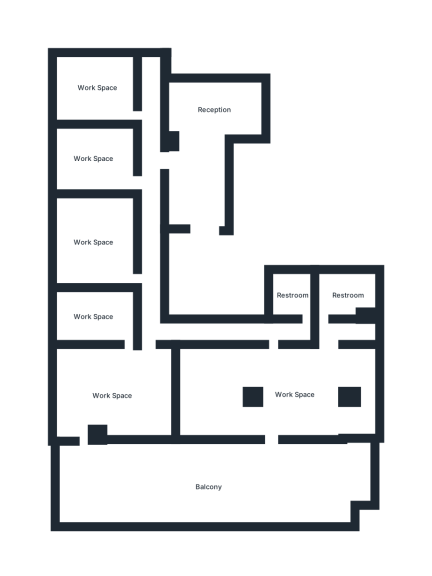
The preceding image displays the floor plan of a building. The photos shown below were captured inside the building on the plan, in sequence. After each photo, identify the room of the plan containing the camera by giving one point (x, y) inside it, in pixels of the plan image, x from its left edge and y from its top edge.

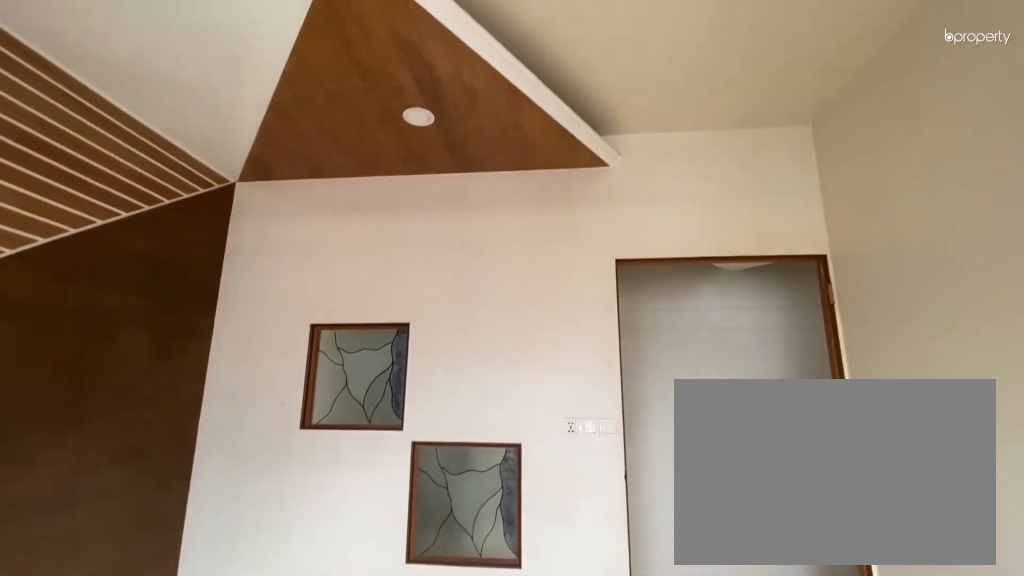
(96, 88)
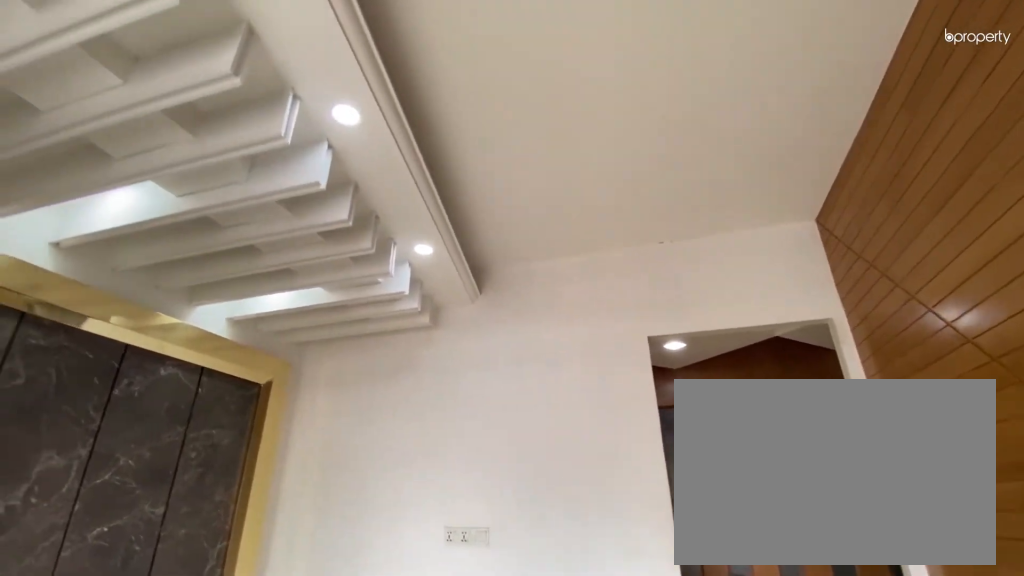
(96, 158)
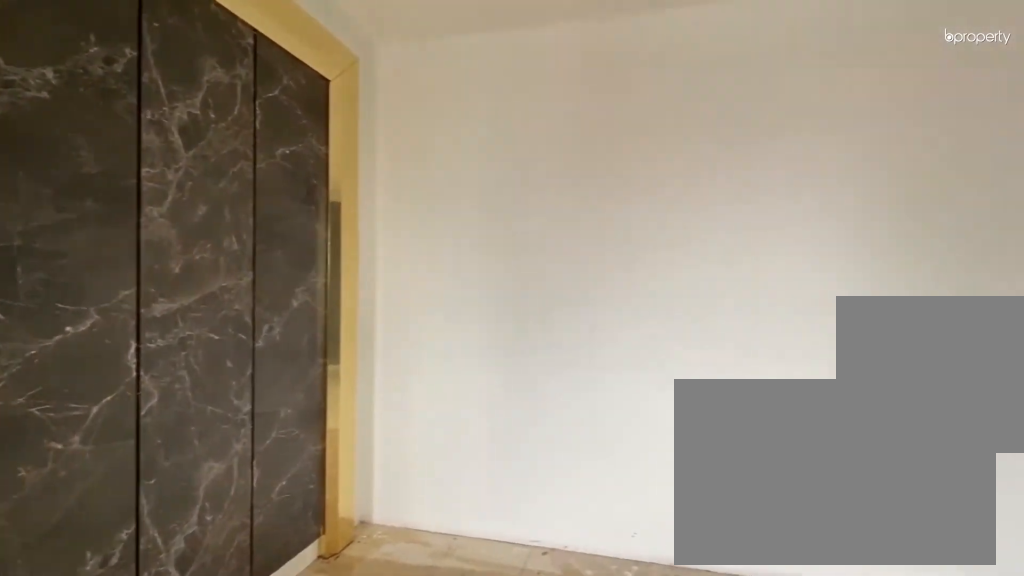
(94, 243)
